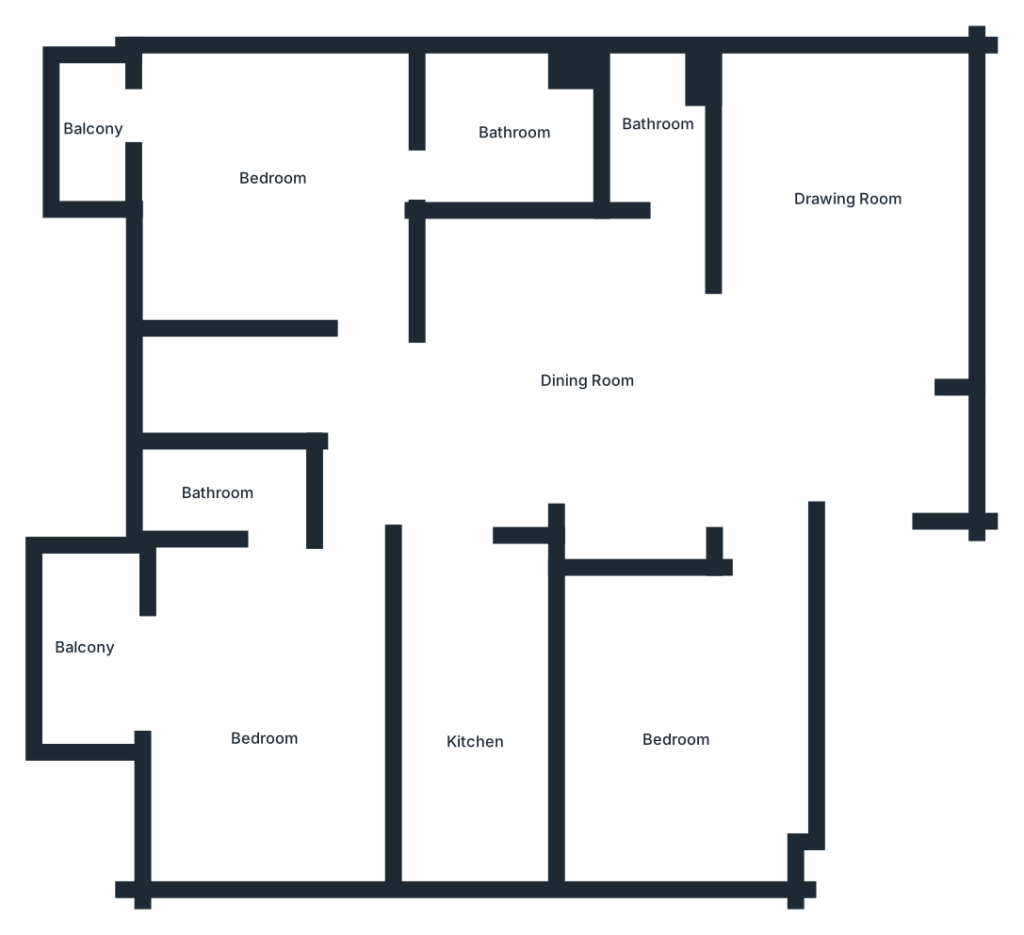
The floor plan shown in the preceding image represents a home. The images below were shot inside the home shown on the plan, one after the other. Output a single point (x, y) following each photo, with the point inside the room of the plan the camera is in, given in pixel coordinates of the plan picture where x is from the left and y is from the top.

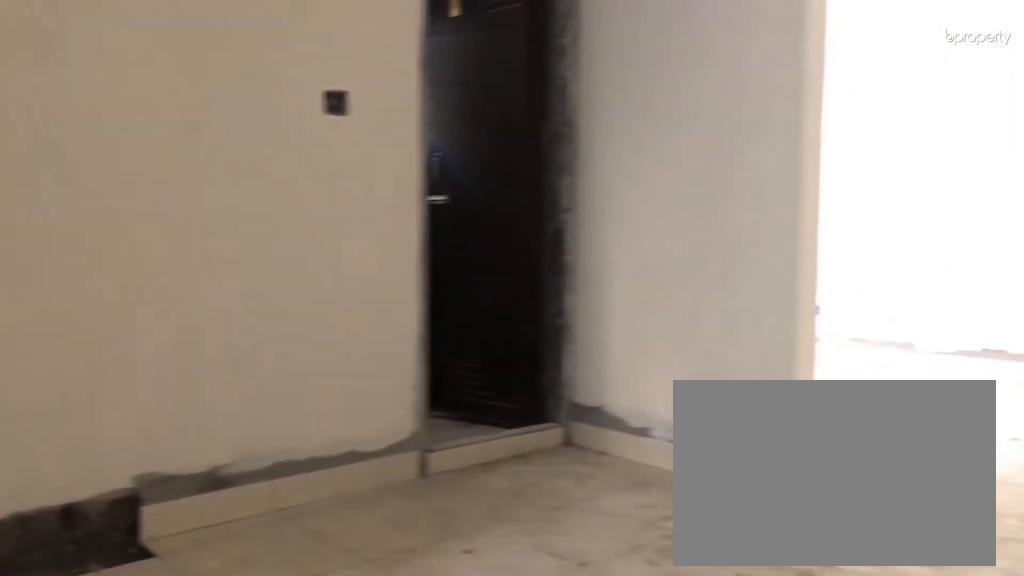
(557, 371)
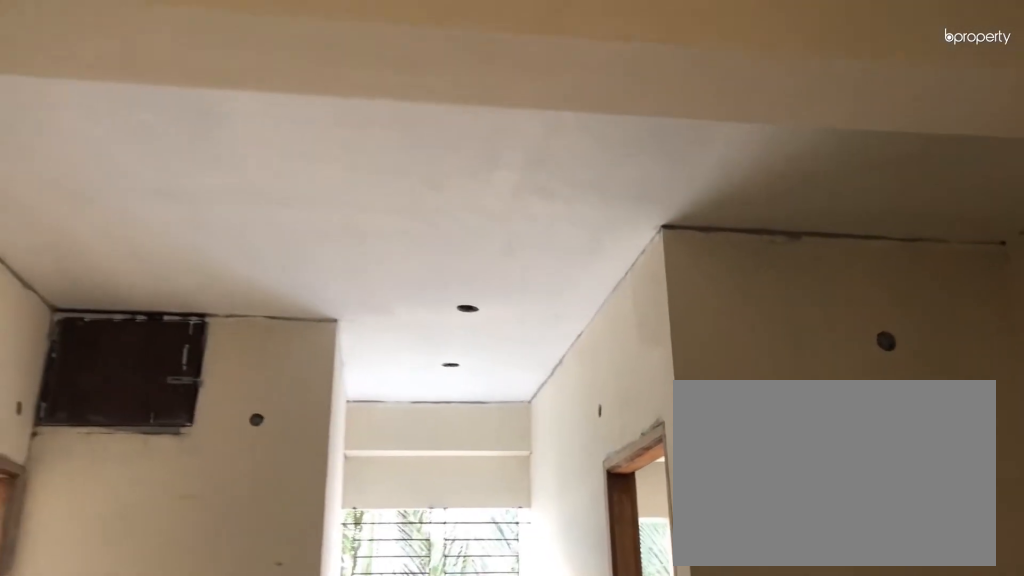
(557, 371)
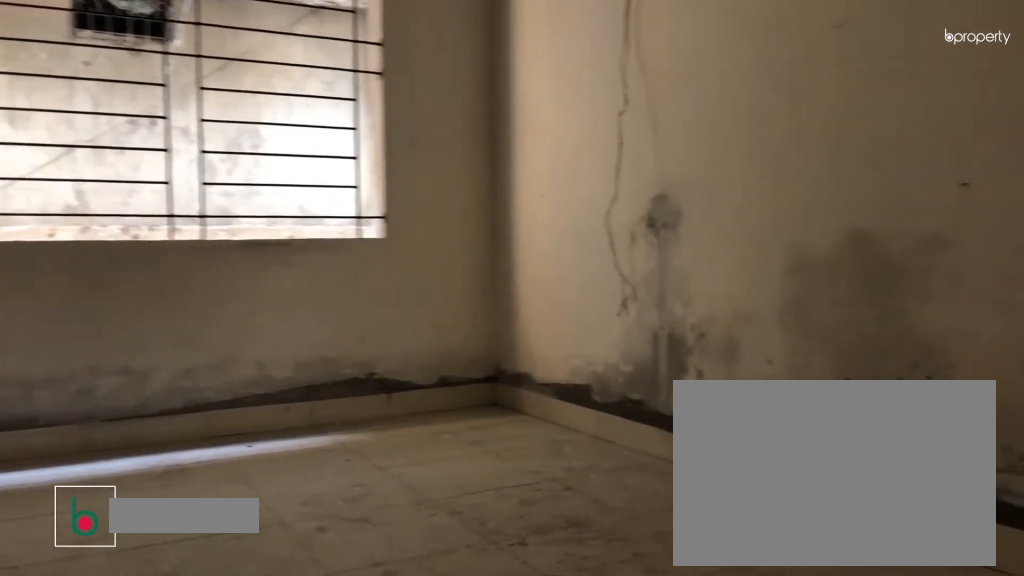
(685, 734)
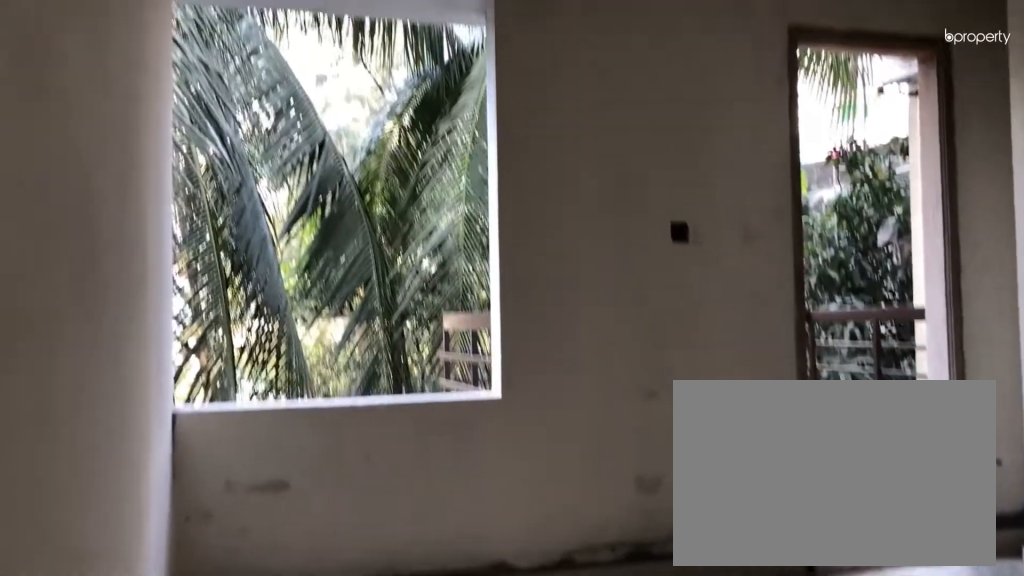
(264, 181)
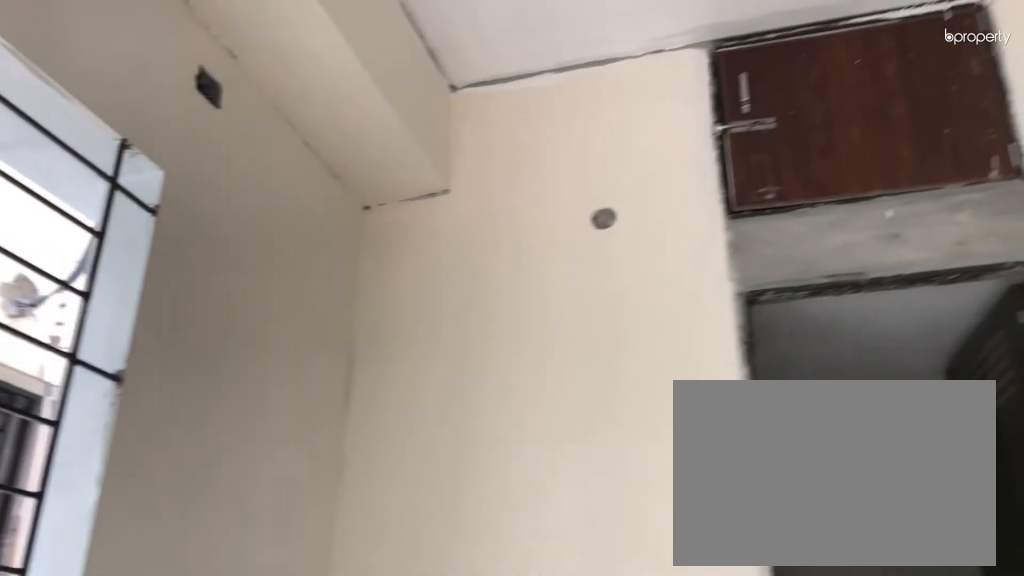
(264, 181)
